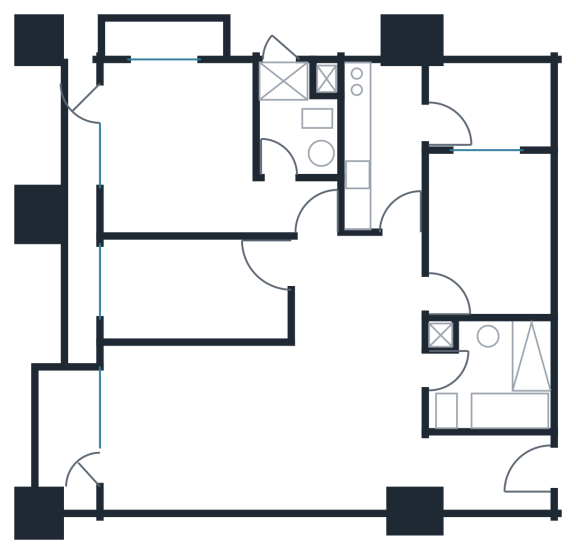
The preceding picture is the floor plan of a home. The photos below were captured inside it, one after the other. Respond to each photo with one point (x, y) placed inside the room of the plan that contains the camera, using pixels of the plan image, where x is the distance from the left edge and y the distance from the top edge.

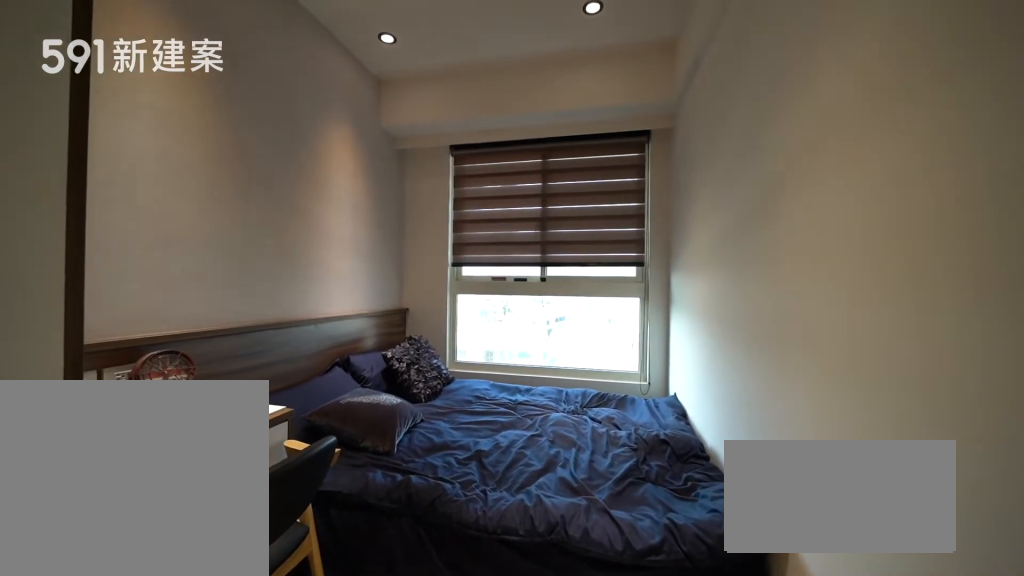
(192, 290)
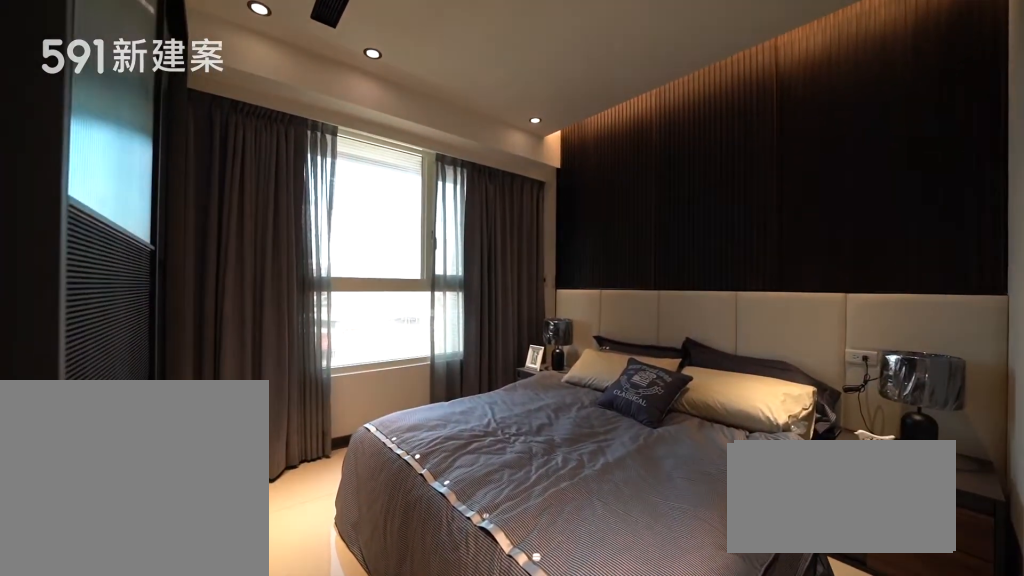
(193, 153)
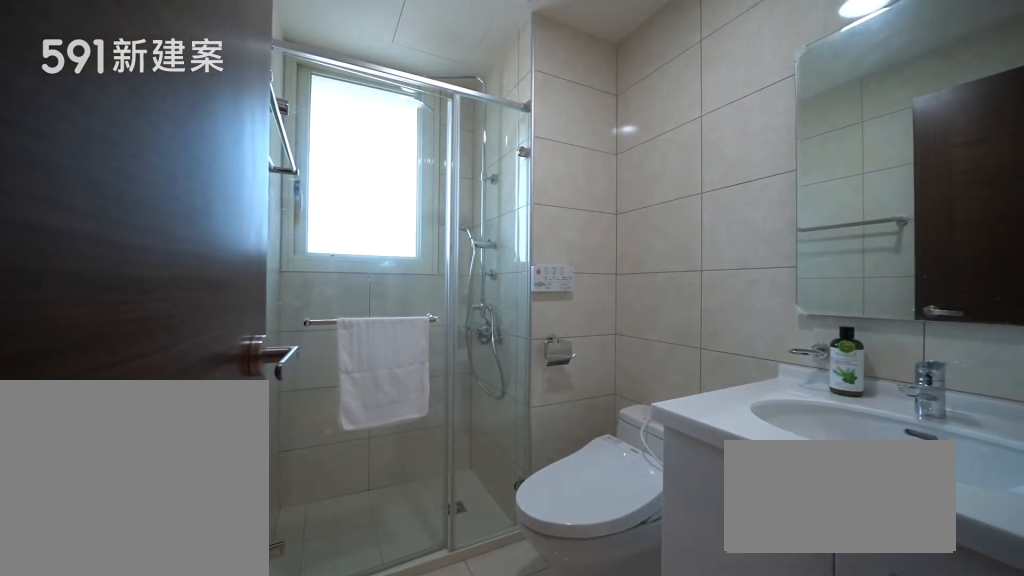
(298, 114)
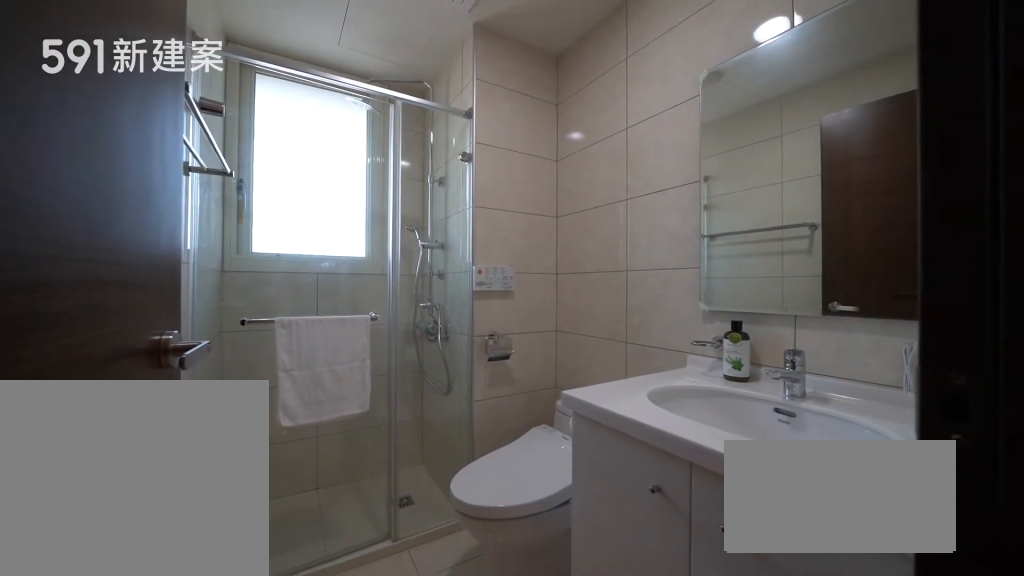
(298, 114)
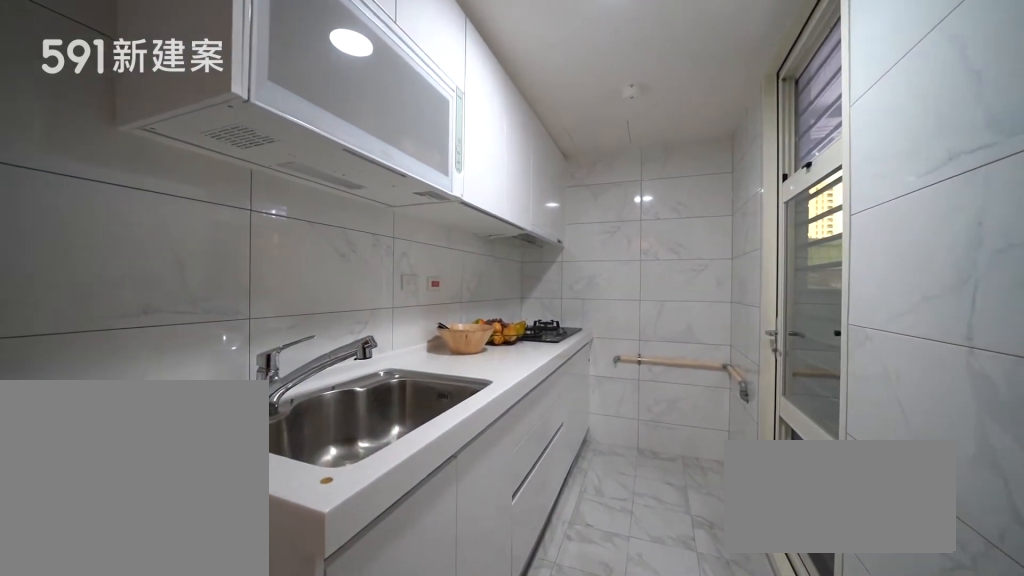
(382, 142)
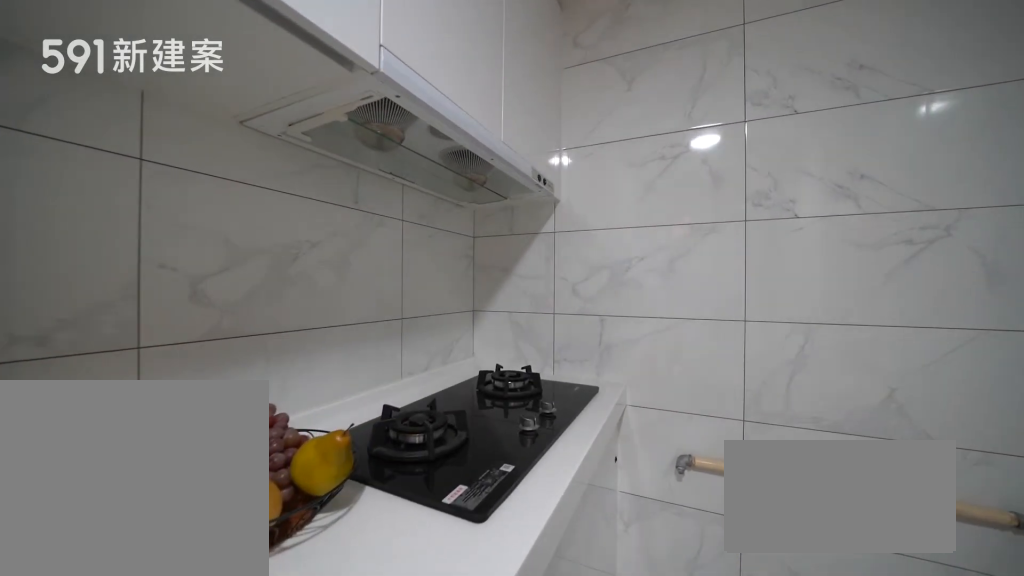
(382, 142)
